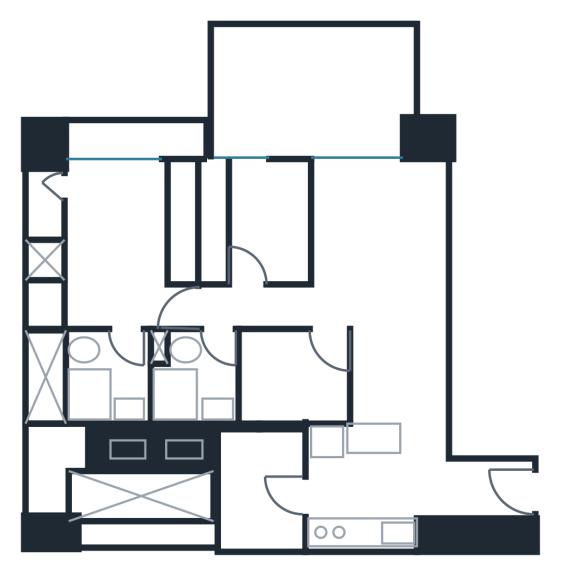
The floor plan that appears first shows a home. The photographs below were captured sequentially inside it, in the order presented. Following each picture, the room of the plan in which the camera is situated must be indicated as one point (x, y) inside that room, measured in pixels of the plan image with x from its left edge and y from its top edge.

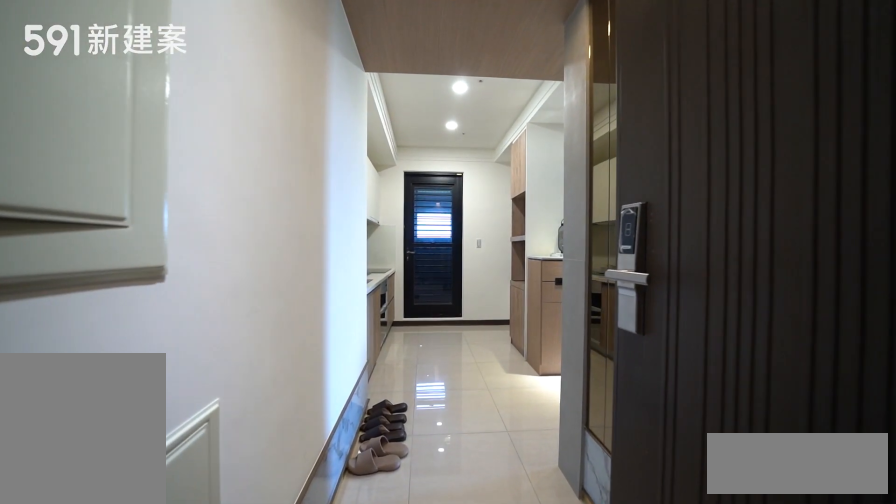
(477, 508)
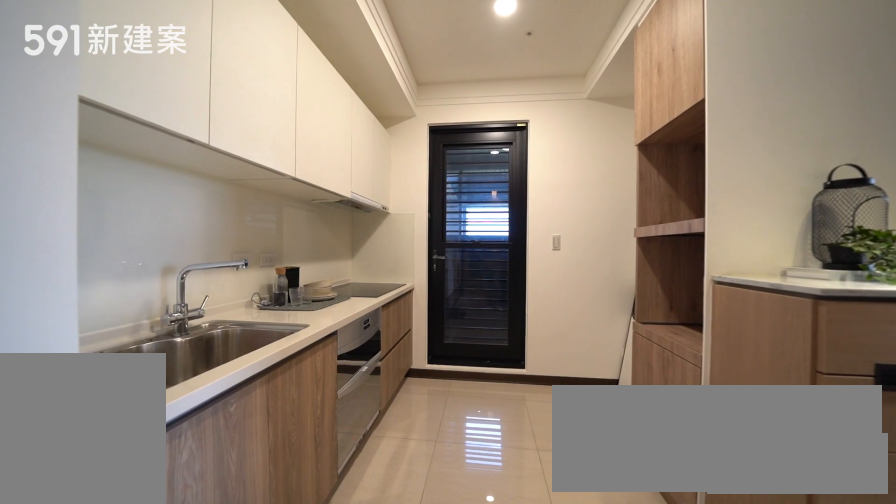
(360, 484)
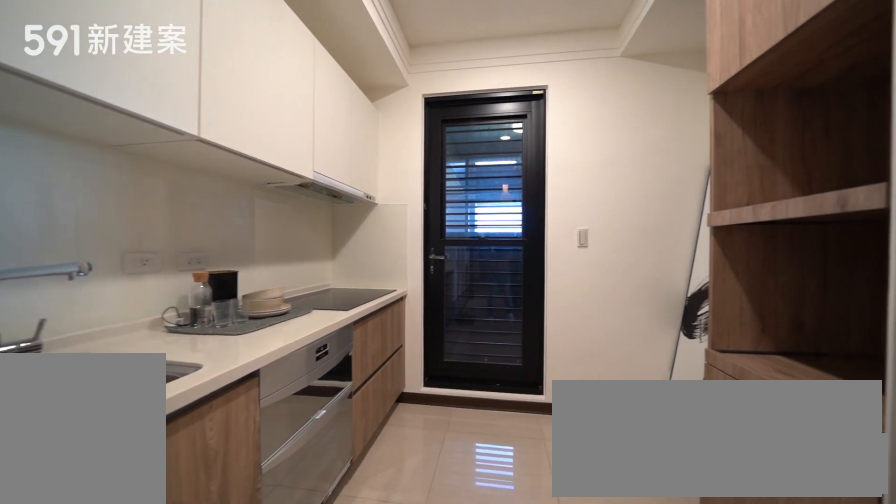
(360, 484)
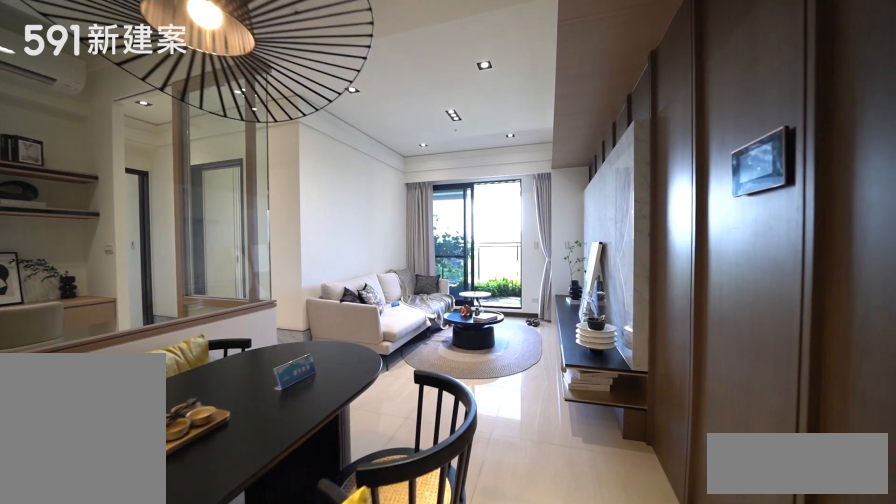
(397, 373)
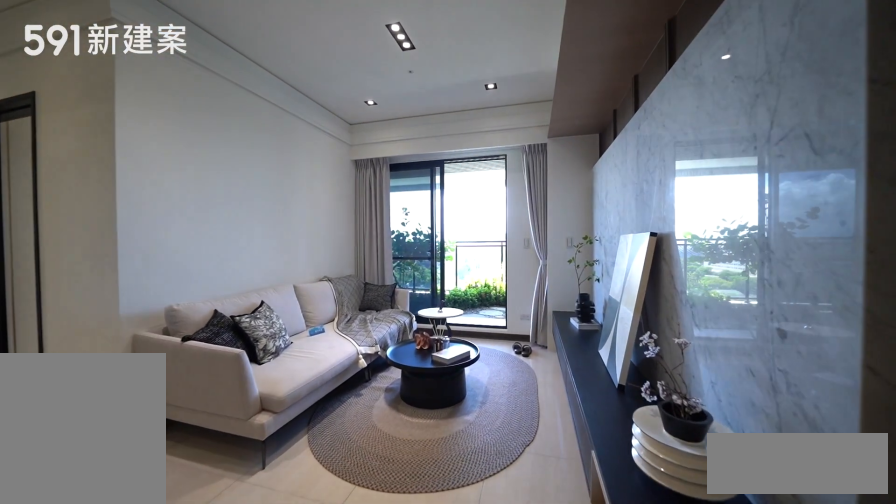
(380, 236)
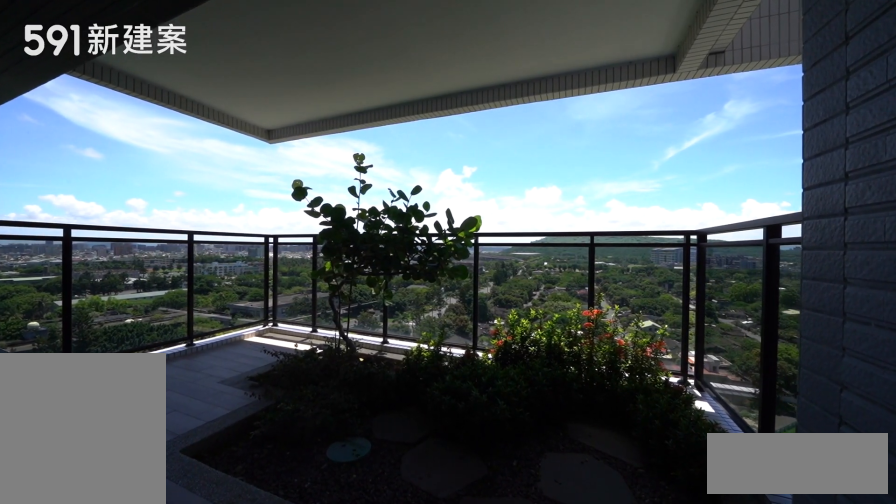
(315, 90)
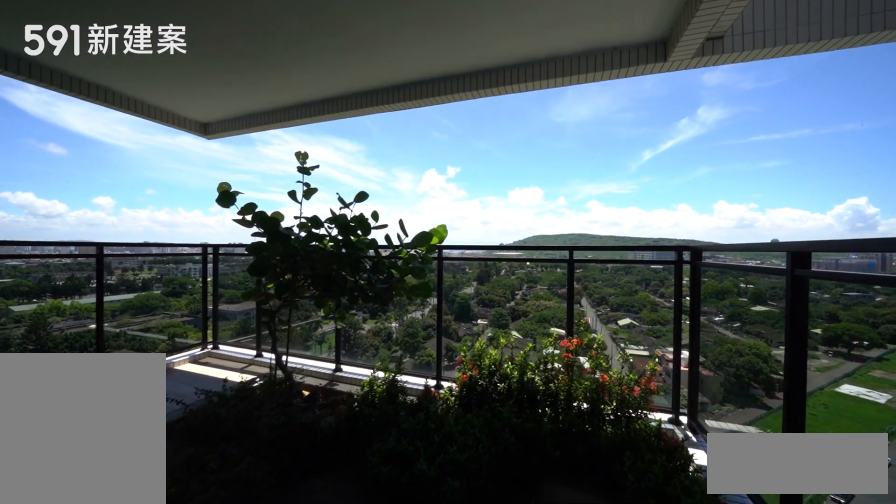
(315, 90)
